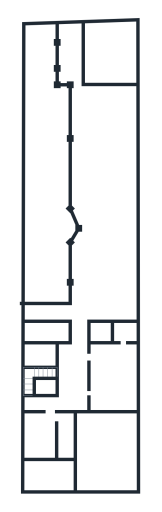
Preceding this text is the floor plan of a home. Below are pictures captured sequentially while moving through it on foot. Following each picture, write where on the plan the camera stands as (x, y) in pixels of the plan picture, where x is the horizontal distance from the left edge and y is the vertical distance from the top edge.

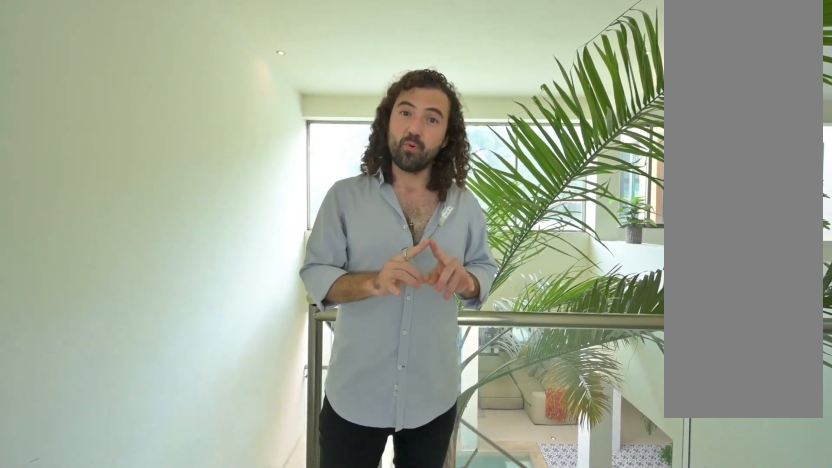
(31, 402)
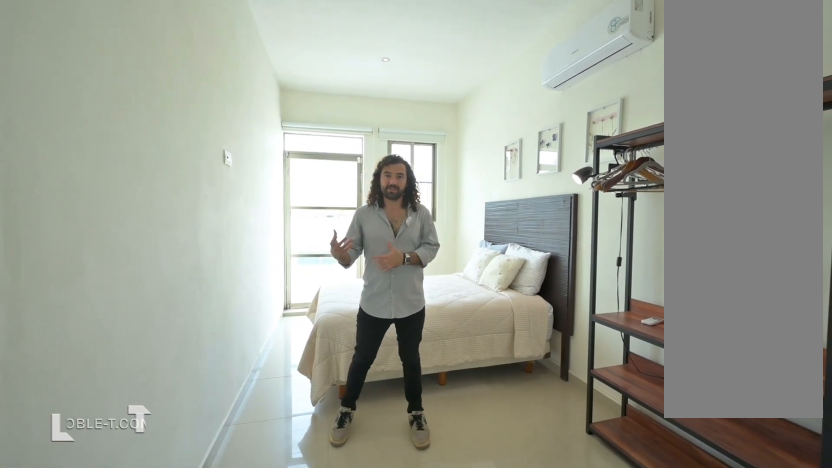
(39, 426)
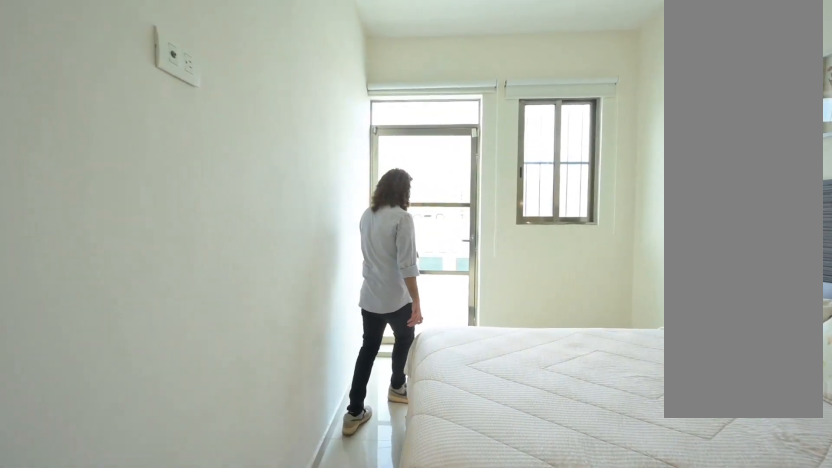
(52, 442)
